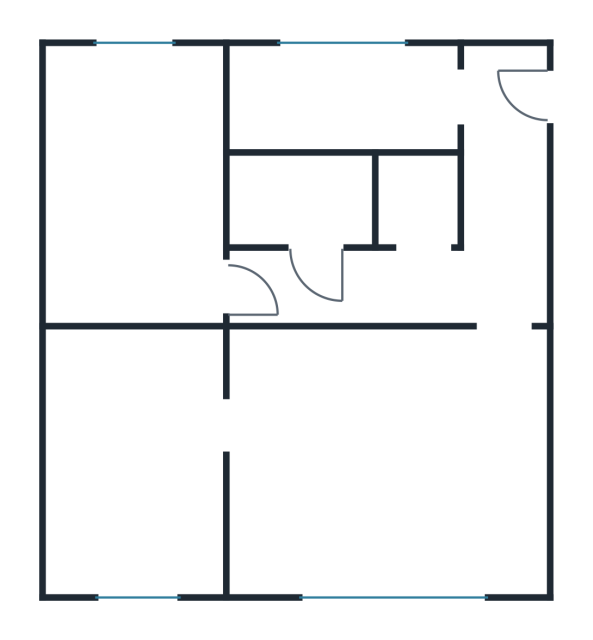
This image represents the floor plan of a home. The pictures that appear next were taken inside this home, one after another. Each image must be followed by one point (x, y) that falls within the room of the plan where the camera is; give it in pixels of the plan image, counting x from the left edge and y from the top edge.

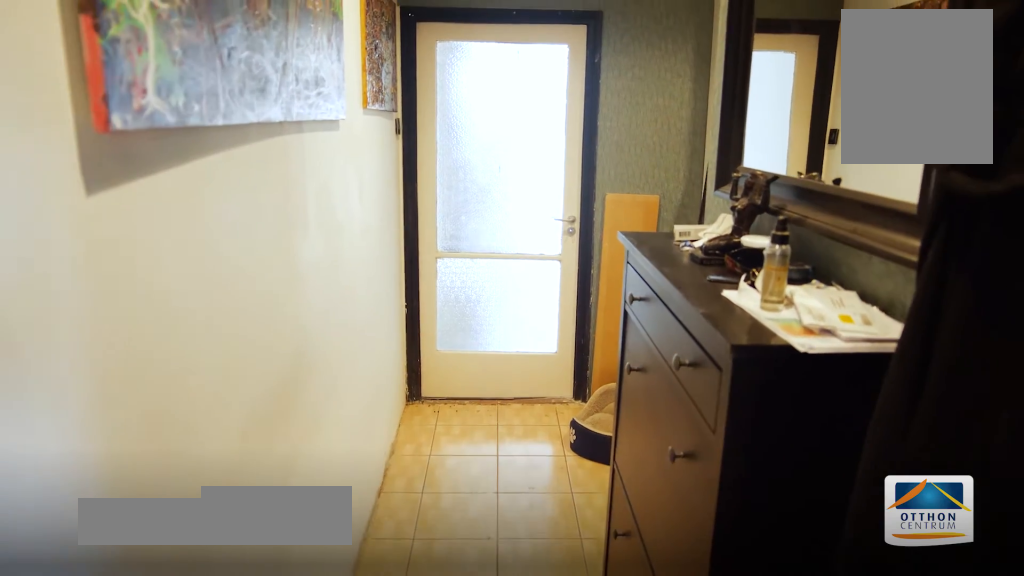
(504, 141)
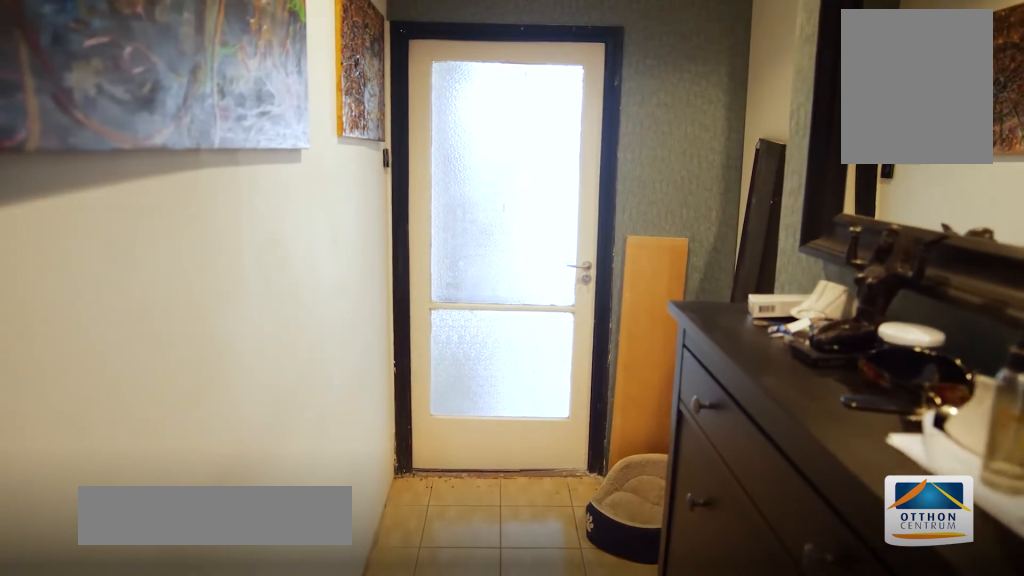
(502, 188)
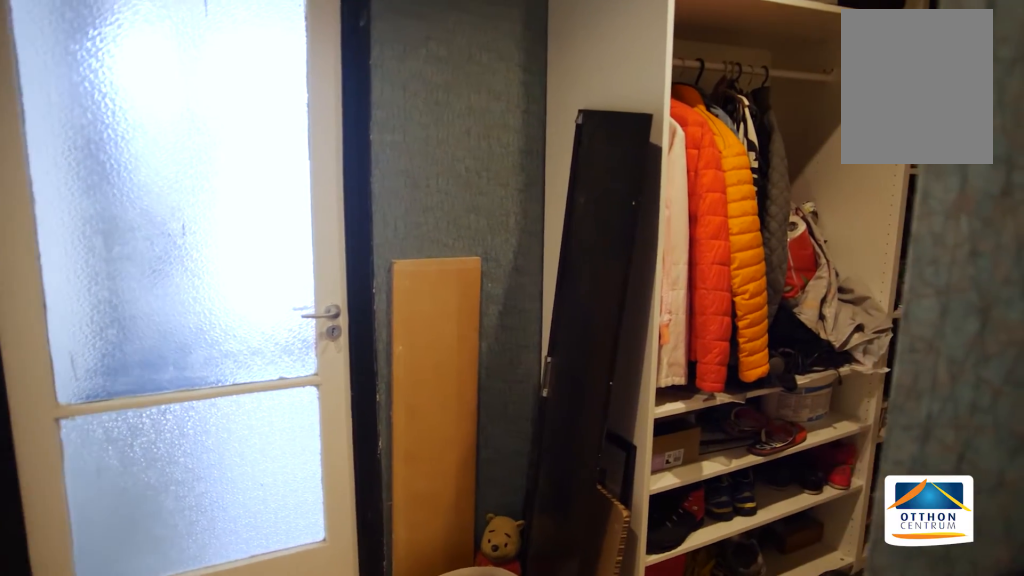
(481, 291)
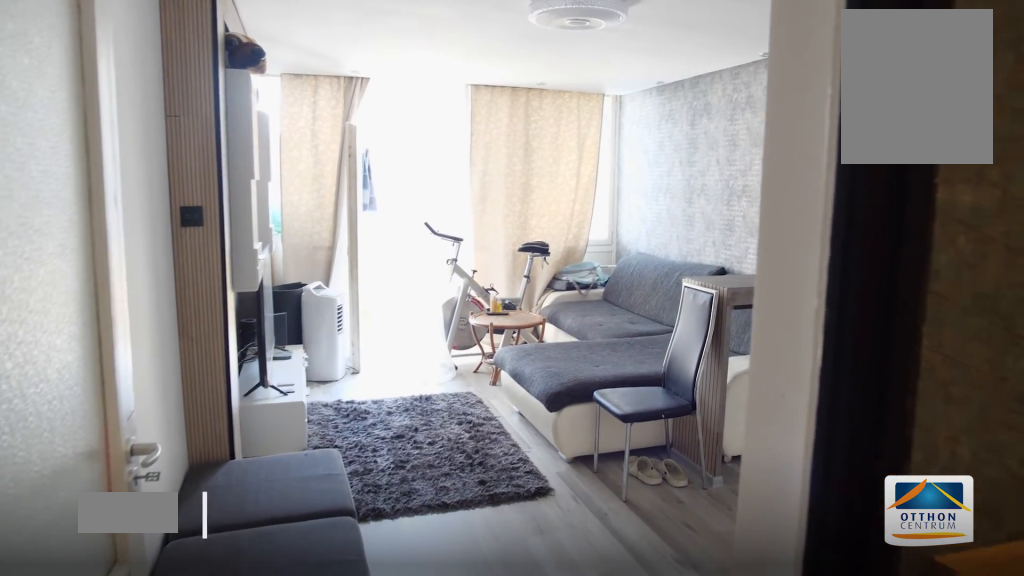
(382, 467)
